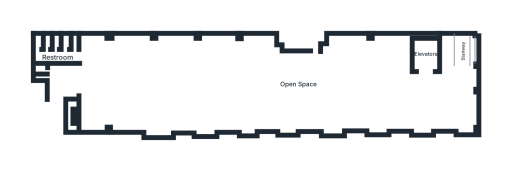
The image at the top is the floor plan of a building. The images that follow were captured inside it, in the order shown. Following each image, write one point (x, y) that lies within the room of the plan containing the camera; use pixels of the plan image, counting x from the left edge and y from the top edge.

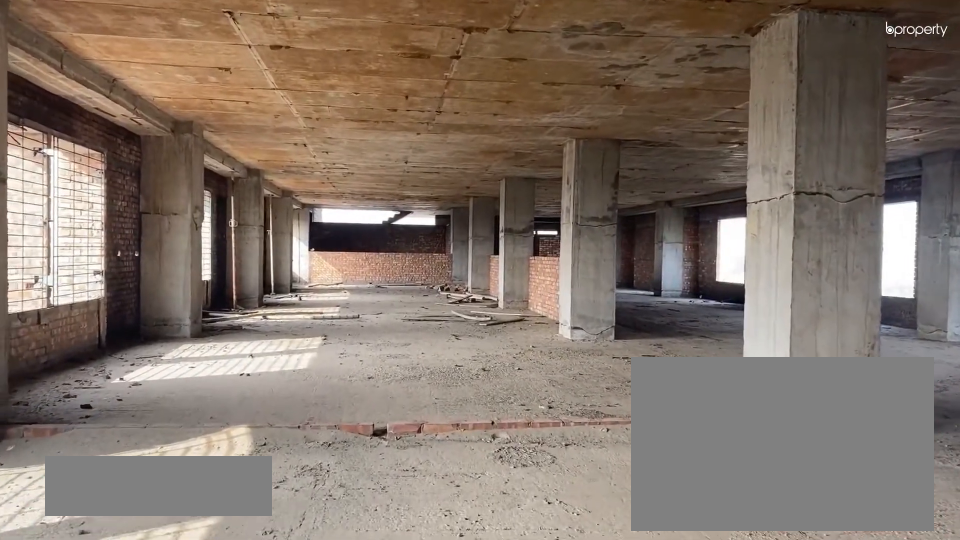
(291, 114)
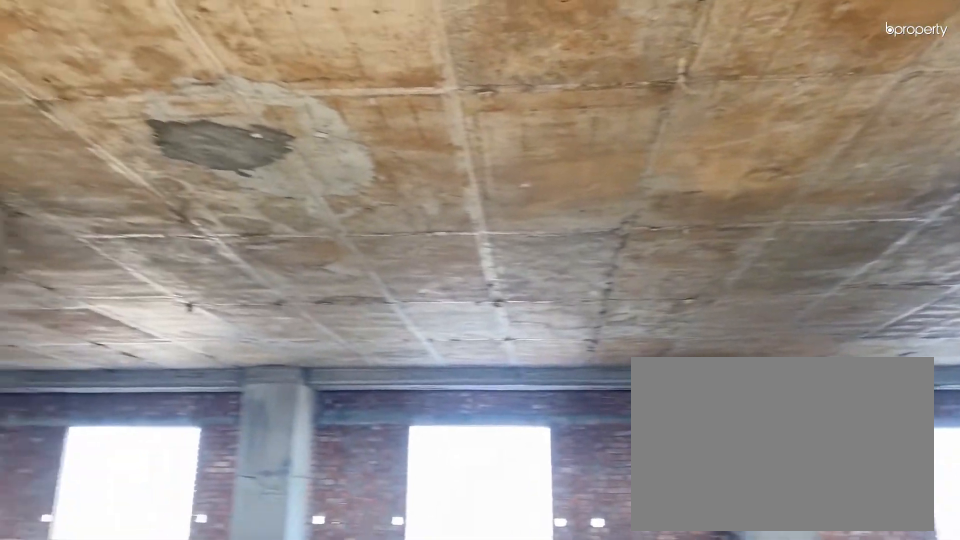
(106, 86)
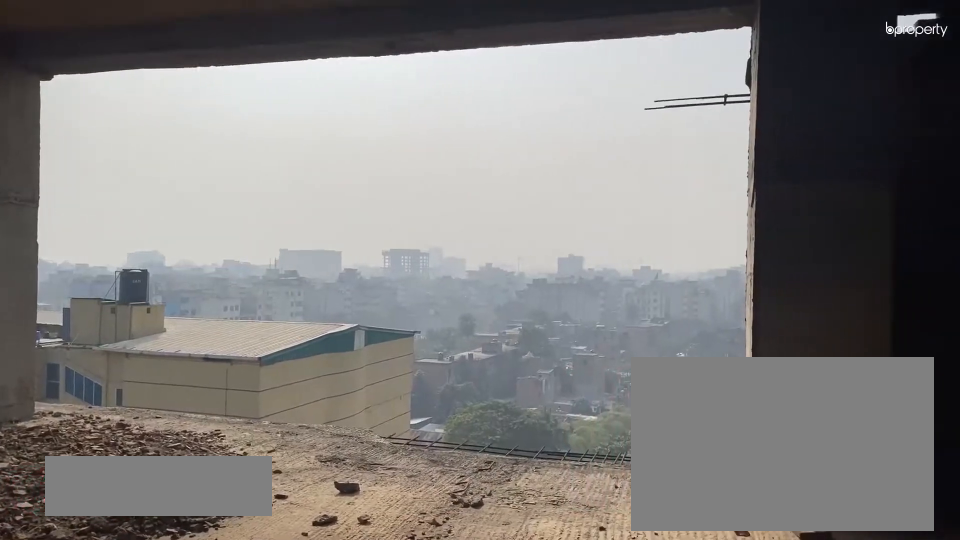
(460, 106)
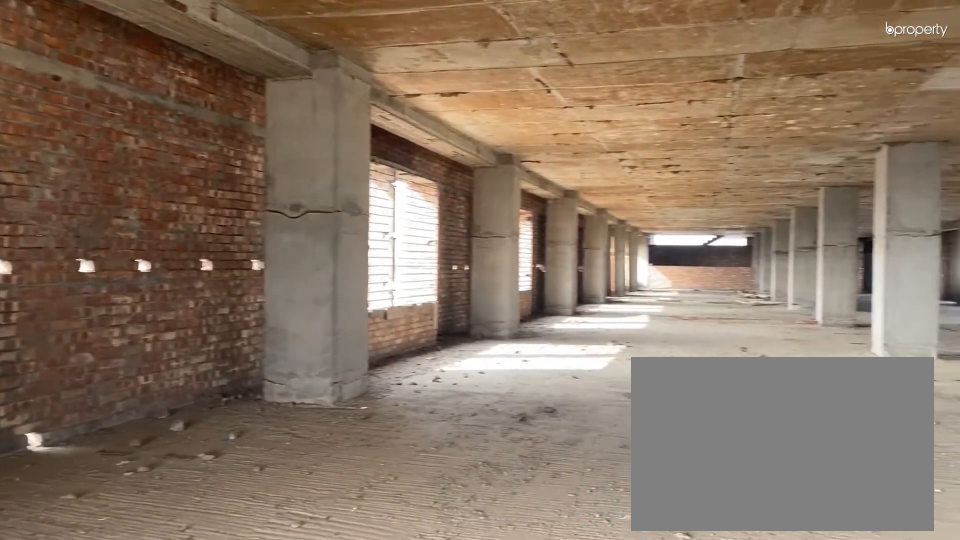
(380, 86)
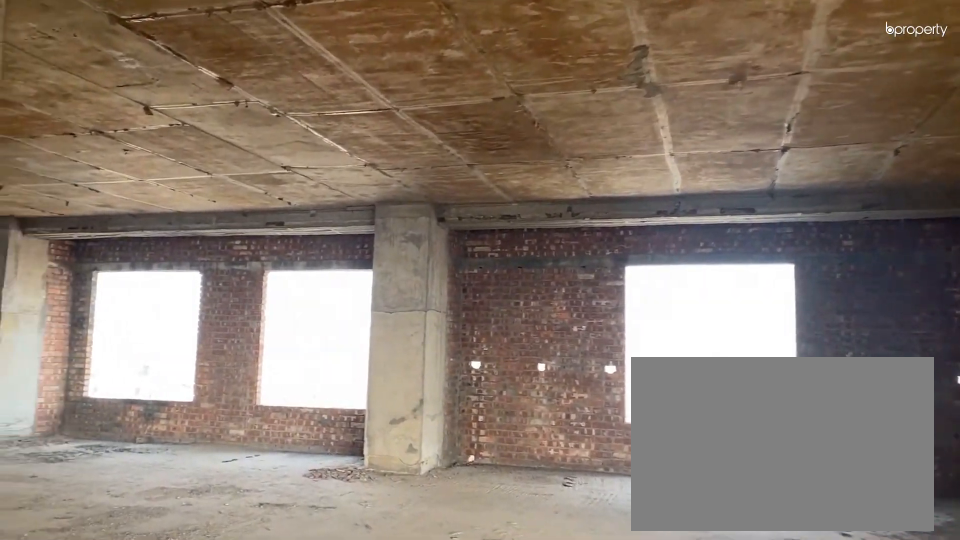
(380, 86)
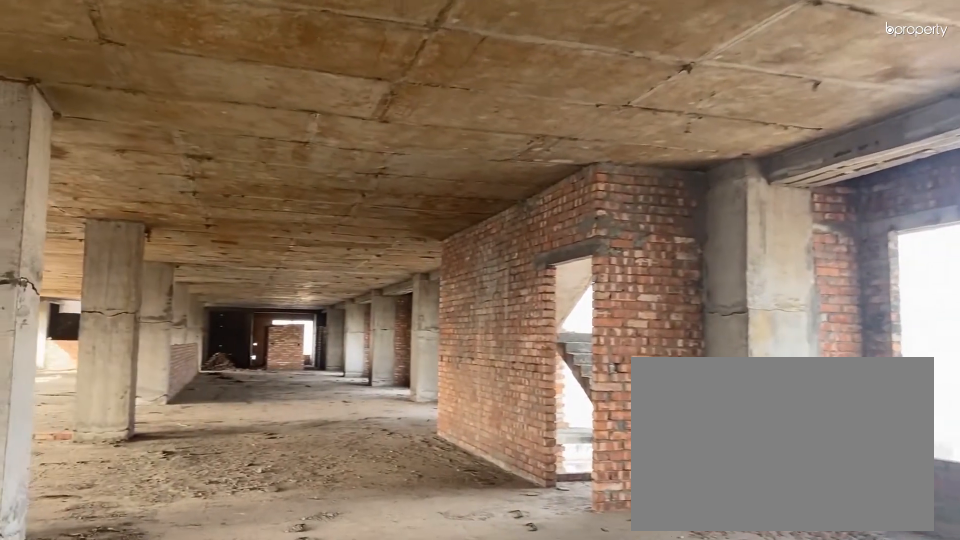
(323, 71)
